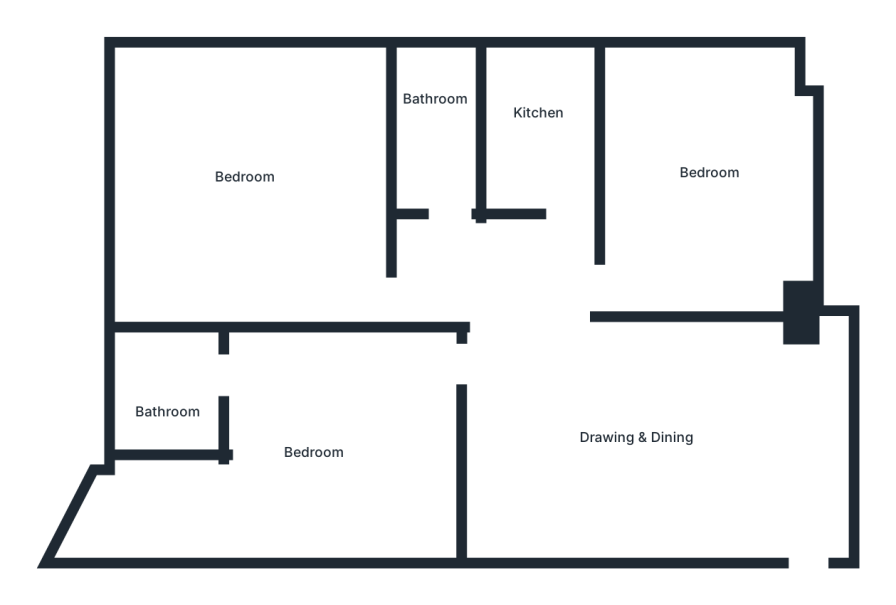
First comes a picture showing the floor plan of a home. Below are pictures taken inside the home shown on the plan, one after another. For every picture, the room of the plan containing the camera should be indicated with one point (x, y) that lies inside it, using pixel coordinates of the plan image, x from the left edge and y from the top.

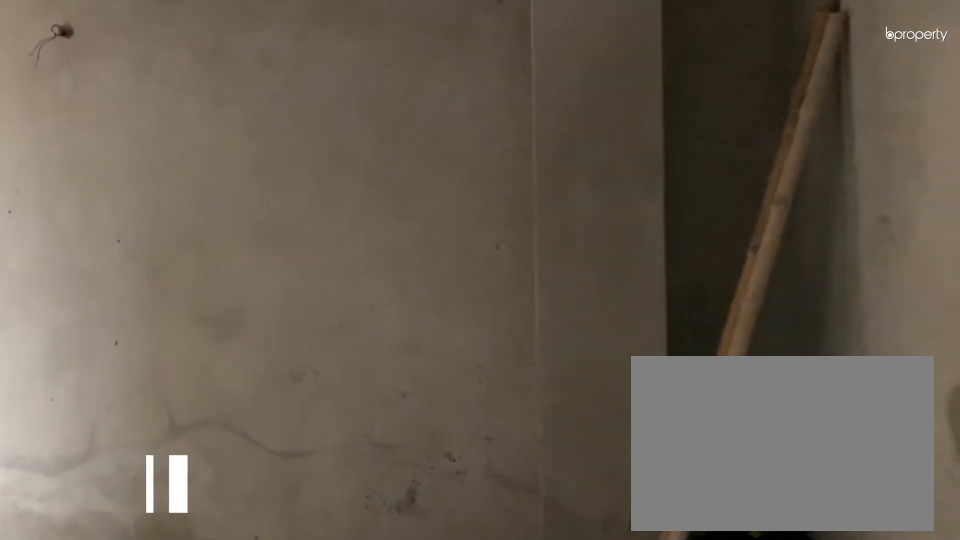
(812, 500)
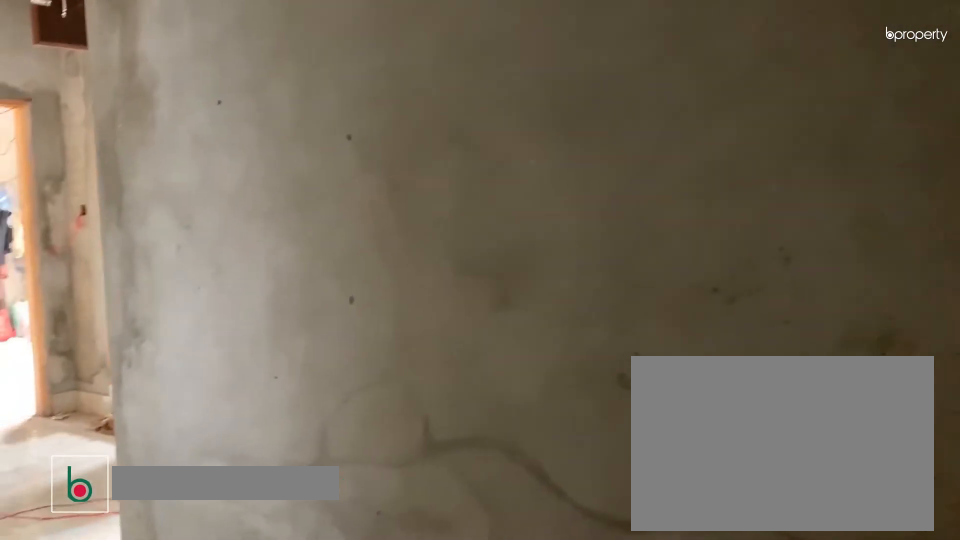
(651, 437)
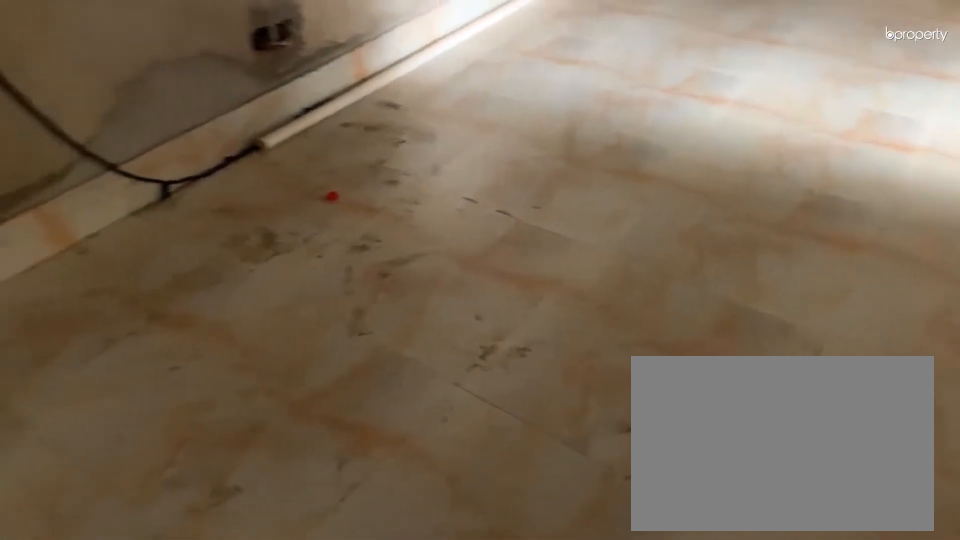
(651, 437)
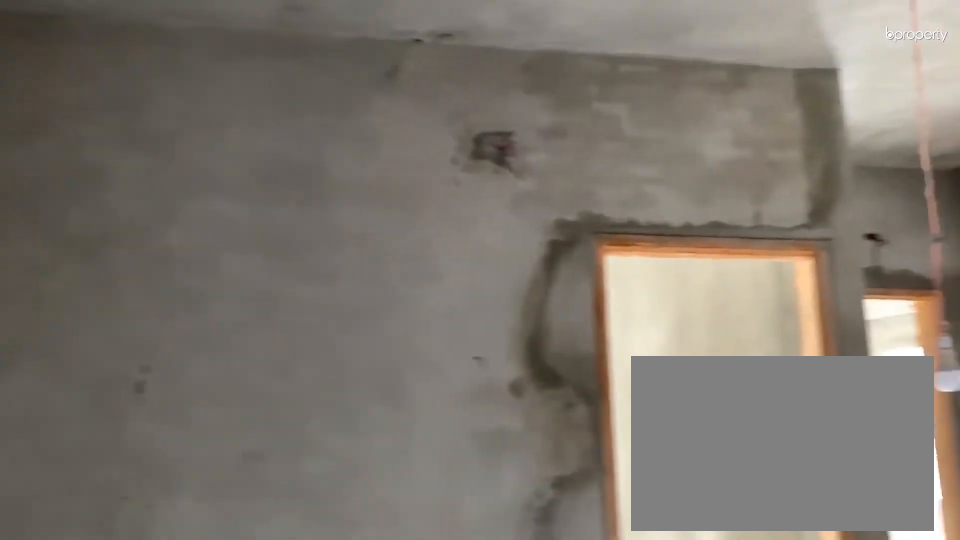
(508, 442)
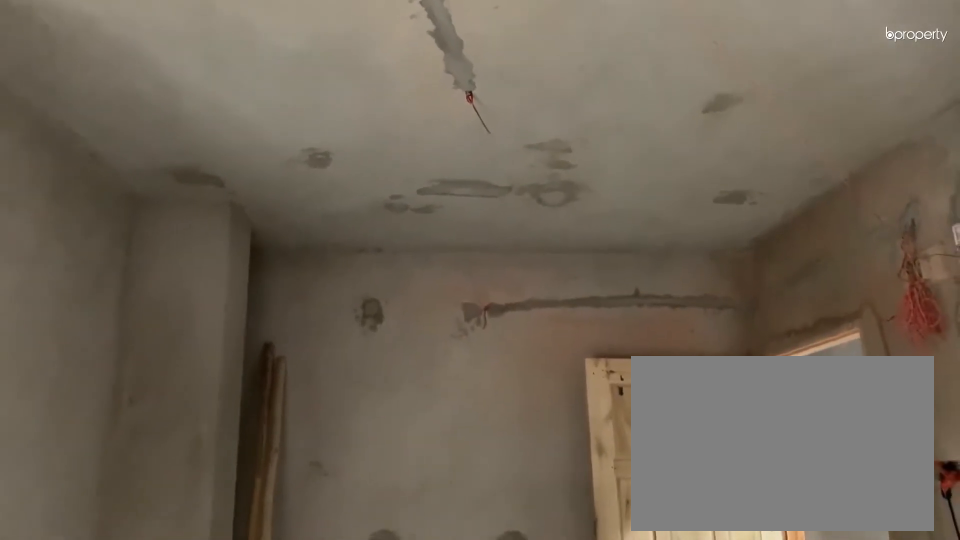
(653, 447)
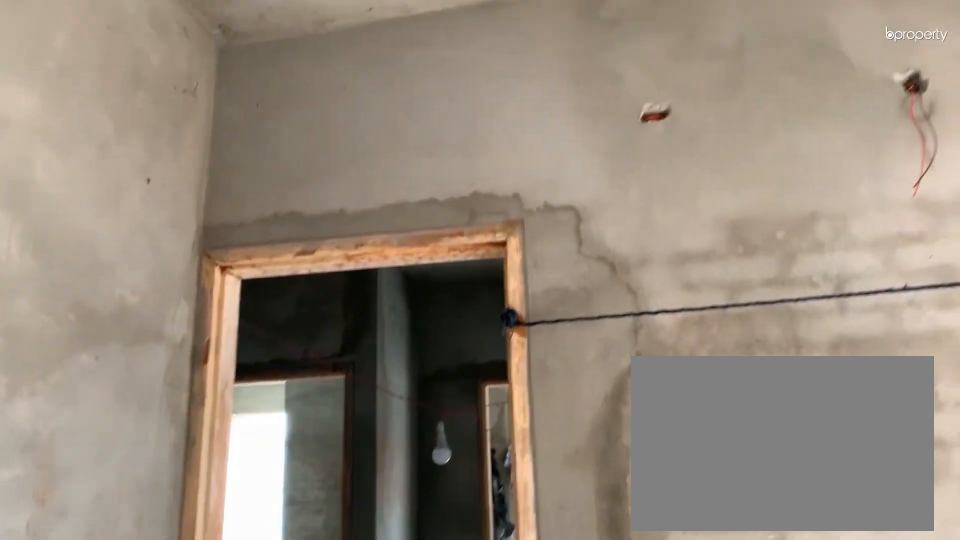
(699, 175)
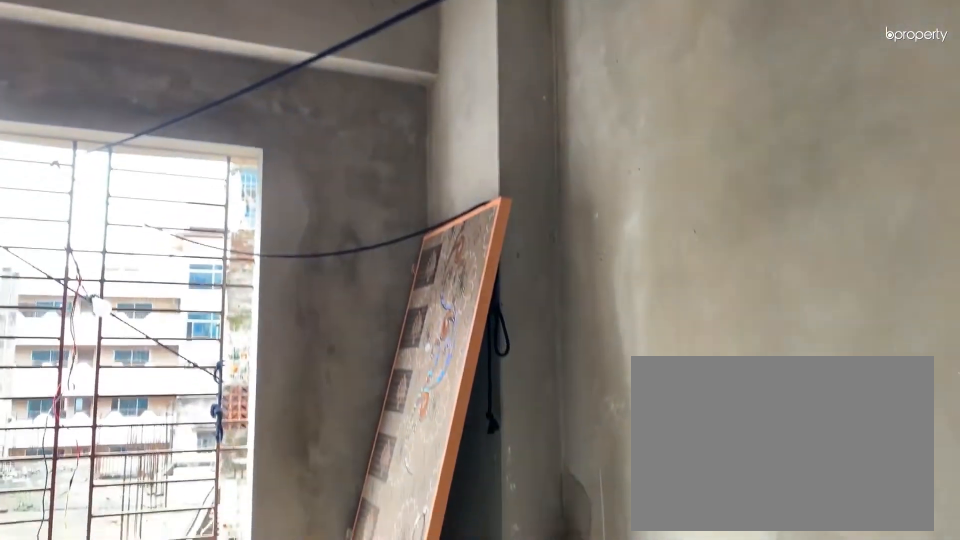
(699, 175)
